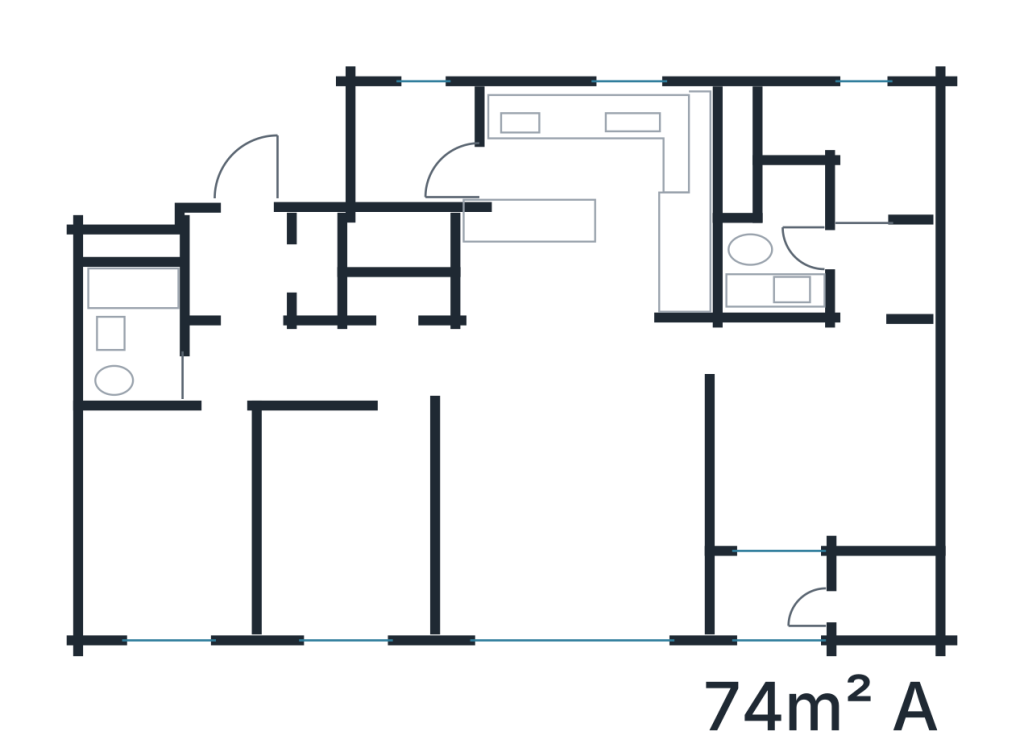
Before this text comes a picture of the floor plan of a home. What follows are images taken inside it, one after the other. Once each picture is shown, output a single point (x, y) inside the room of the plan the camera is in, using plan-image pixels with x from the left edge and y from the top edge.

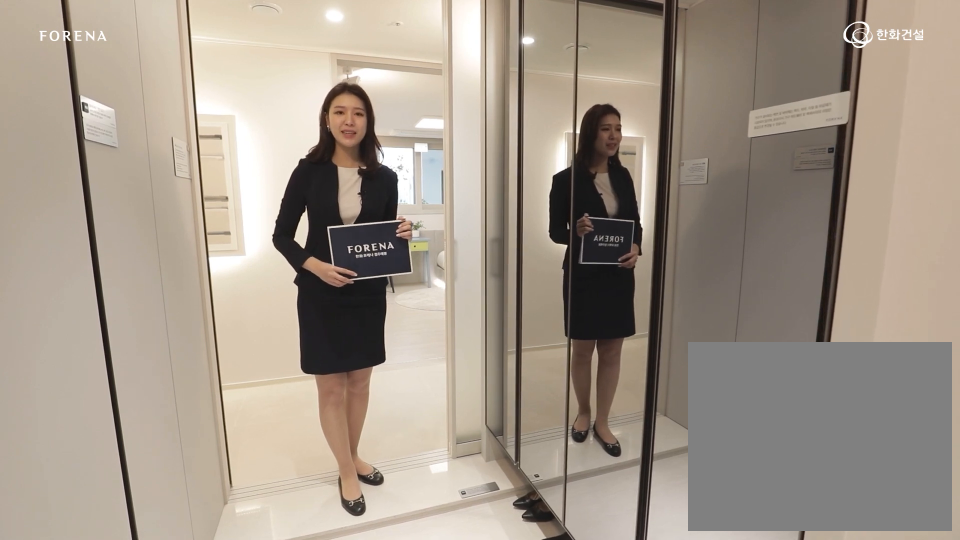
(251, 263)
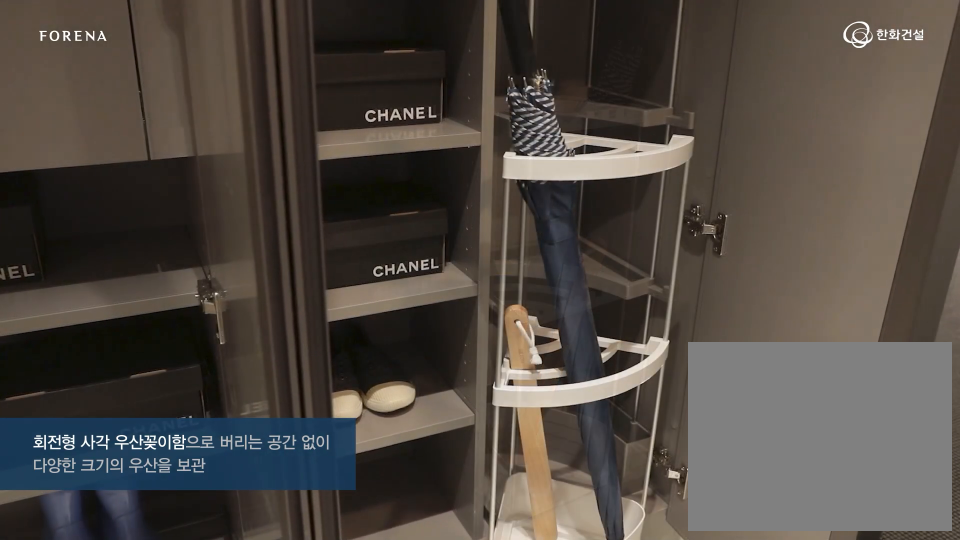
(251, 263)
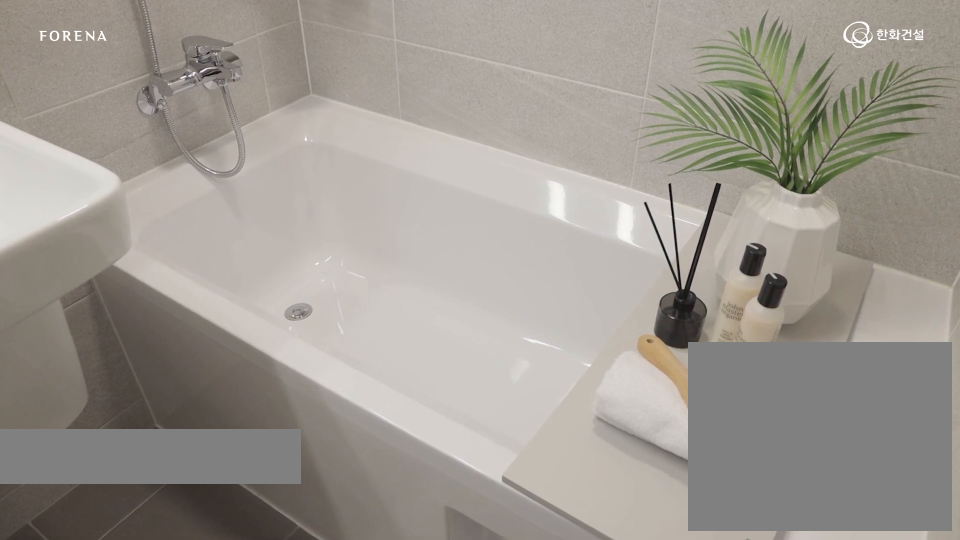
(172, 371)
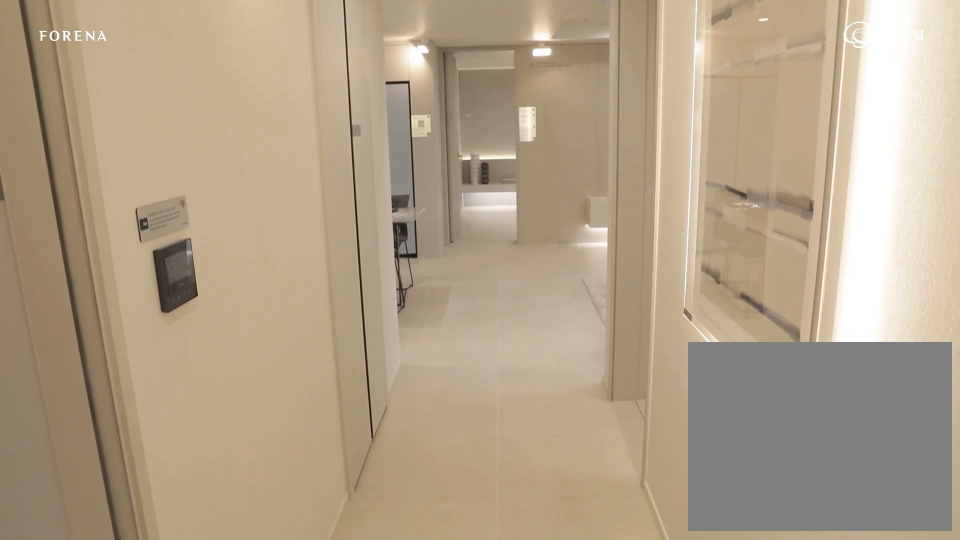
(365, 363)
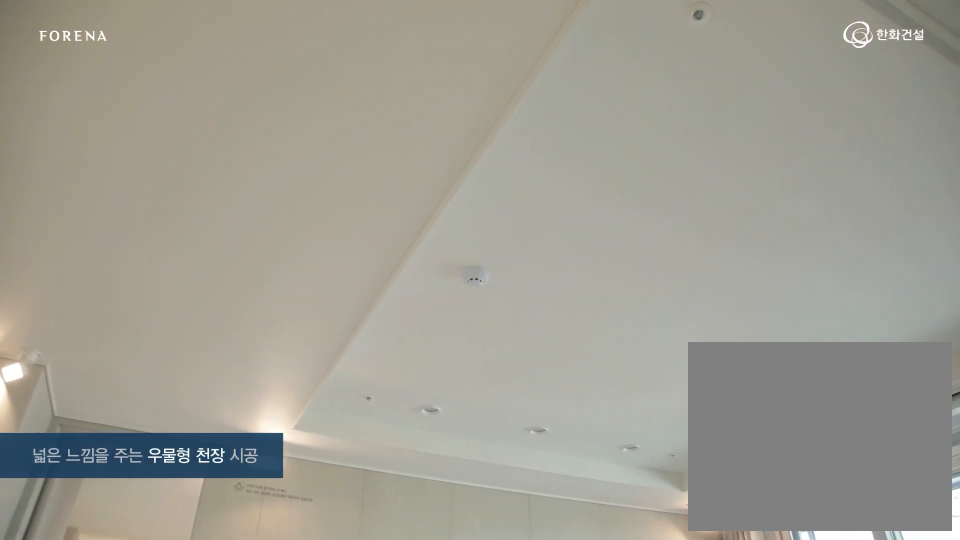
(580, 494)
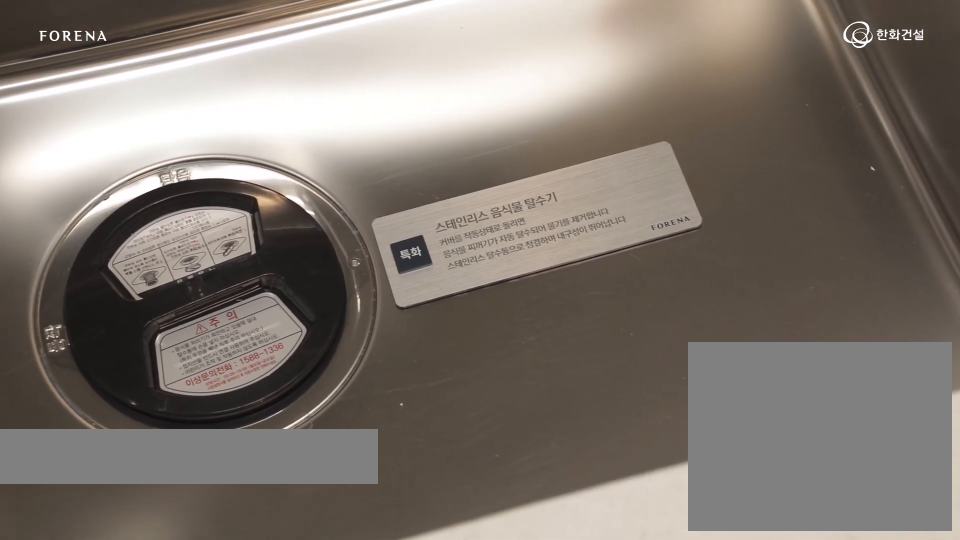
(561, 287)
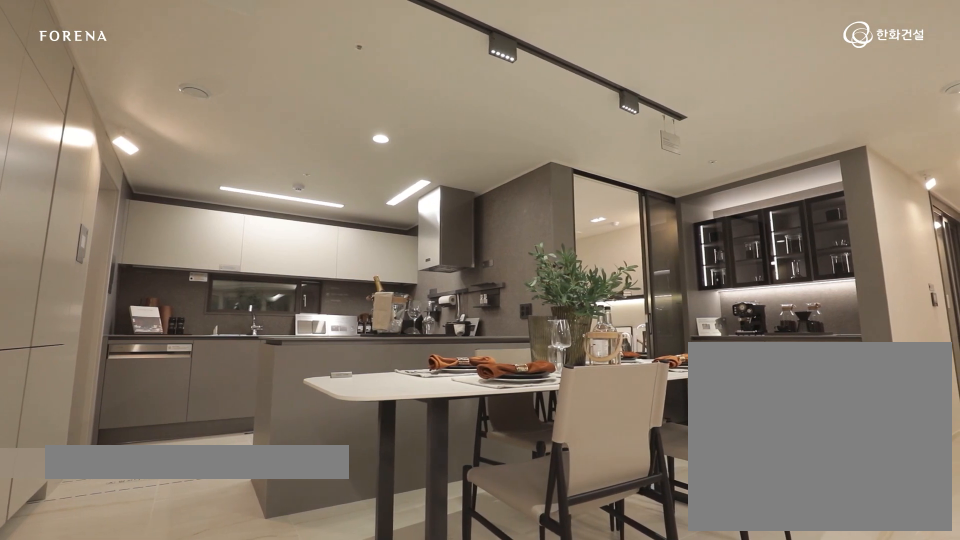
(562, 287)
